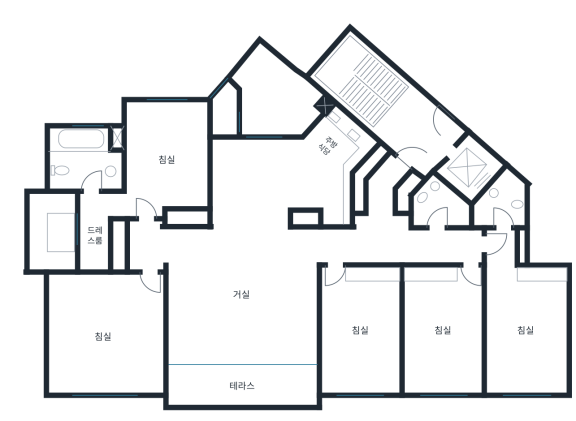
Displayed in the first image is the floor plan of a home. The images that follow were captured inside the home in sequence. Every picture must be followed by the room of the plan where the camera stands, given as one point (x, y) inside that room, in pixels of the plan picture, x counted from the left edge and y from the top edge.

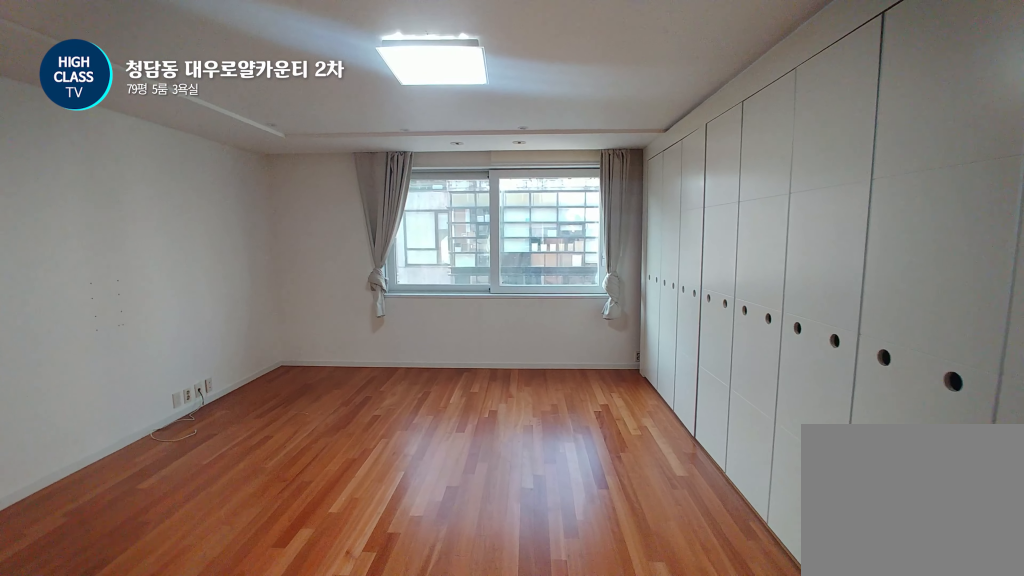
(104, 336)
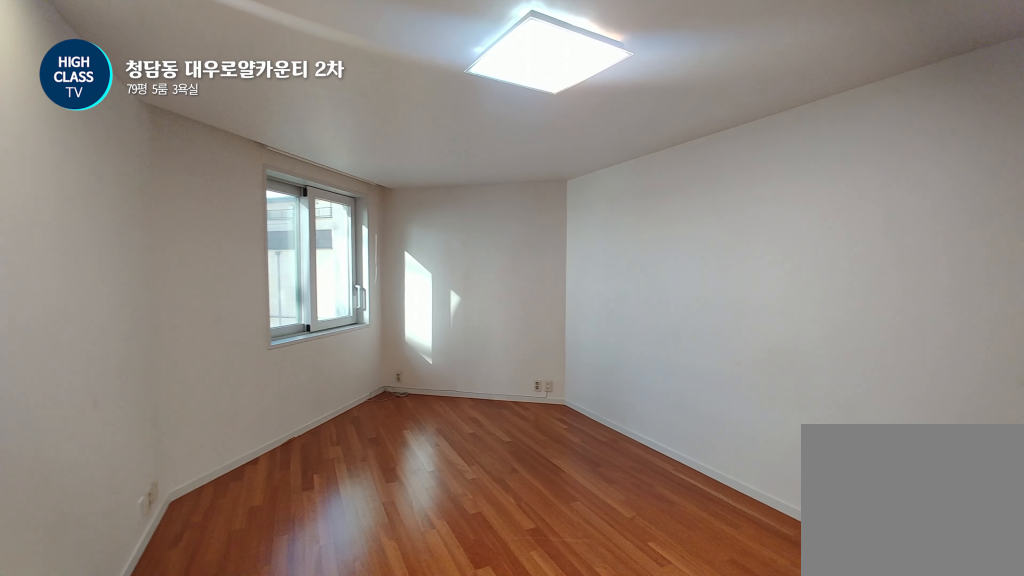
(166, 162)
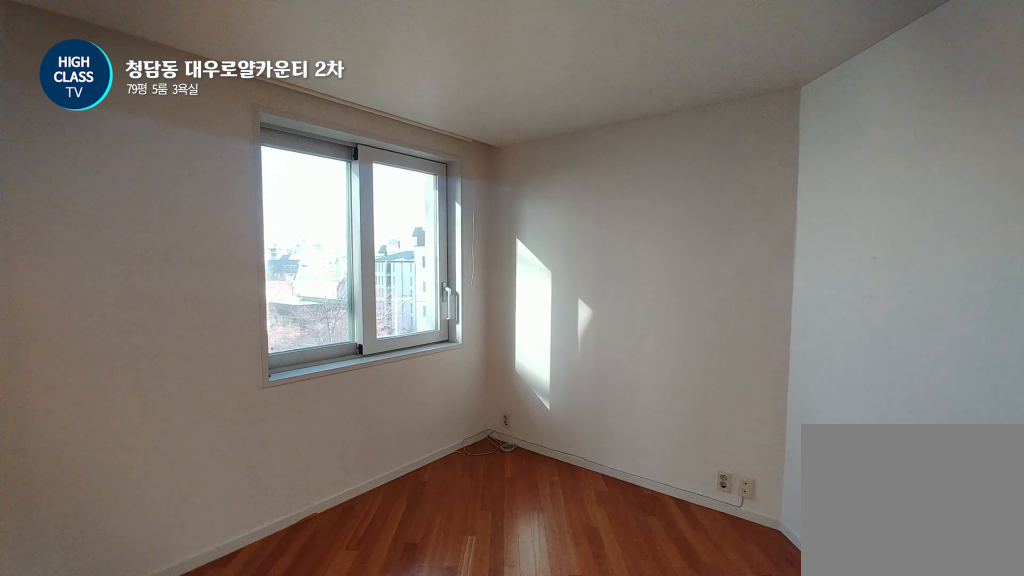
(166, 162)
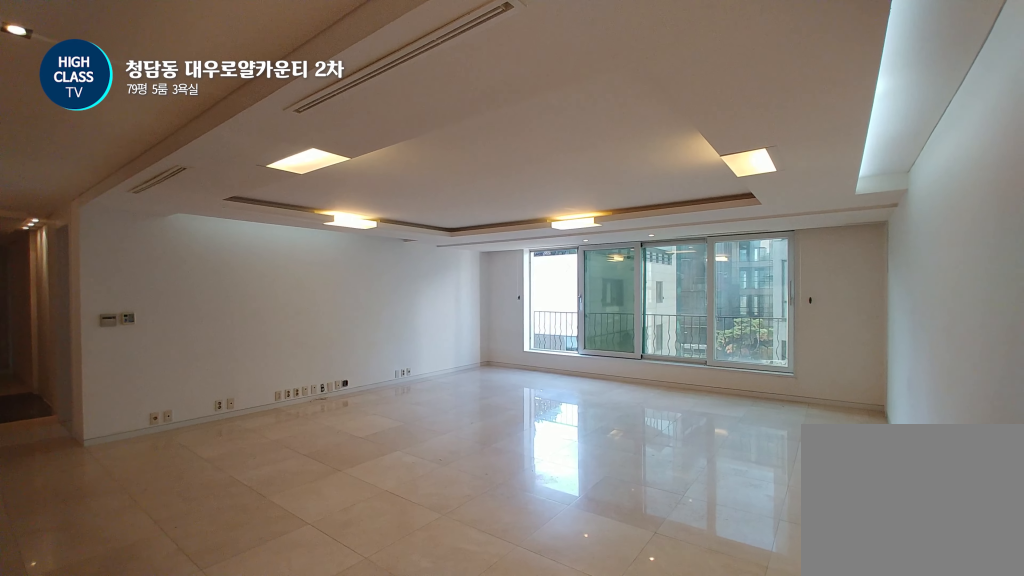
(264, 231)
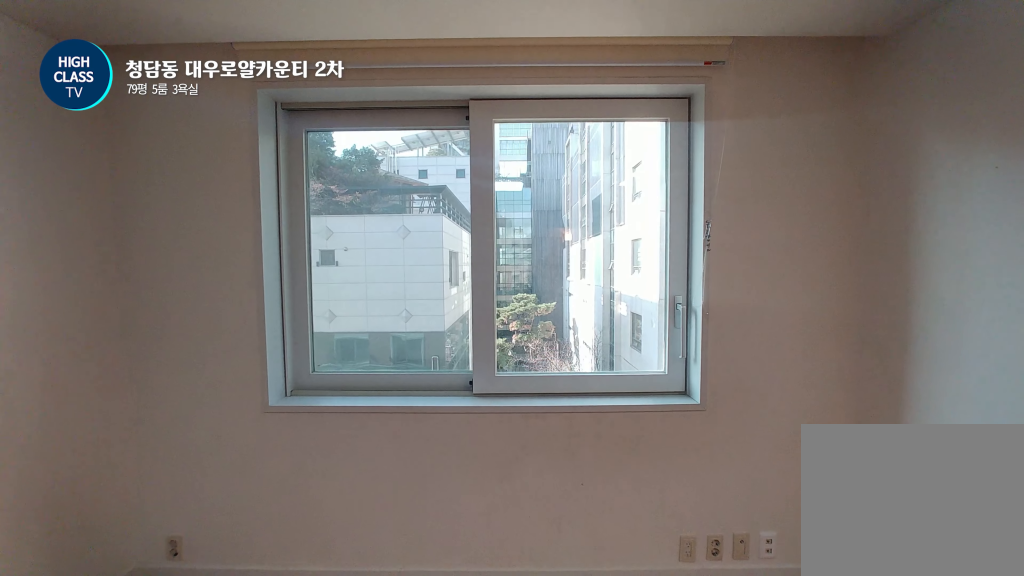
(360, 330)
